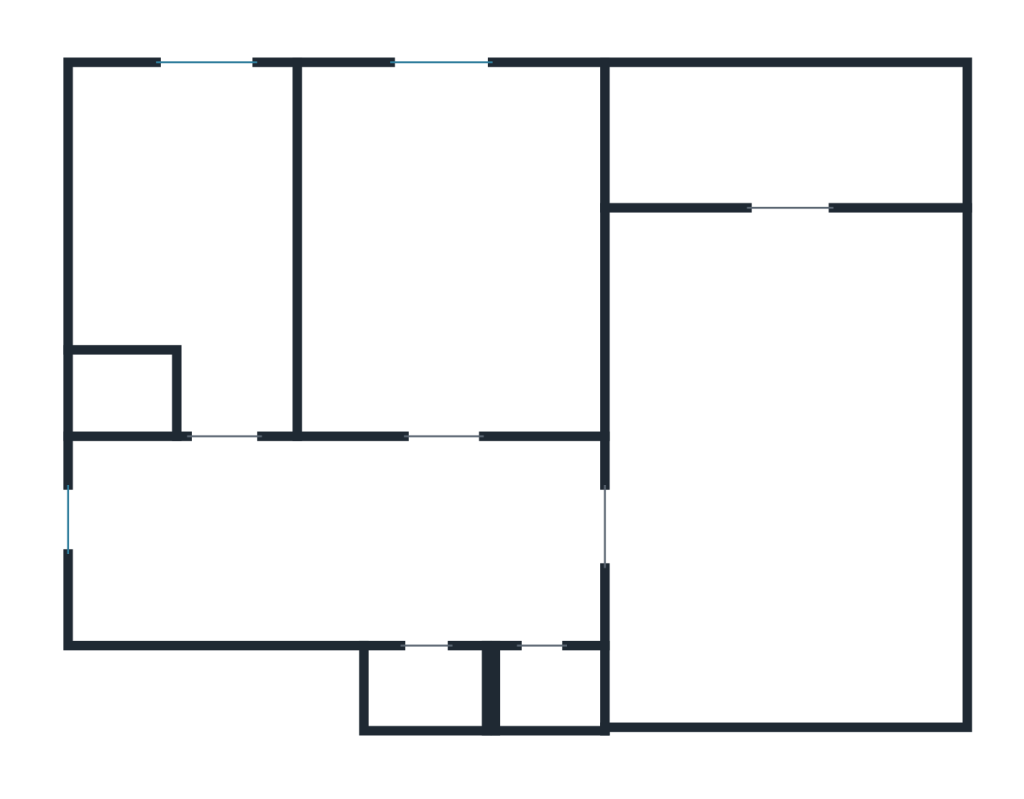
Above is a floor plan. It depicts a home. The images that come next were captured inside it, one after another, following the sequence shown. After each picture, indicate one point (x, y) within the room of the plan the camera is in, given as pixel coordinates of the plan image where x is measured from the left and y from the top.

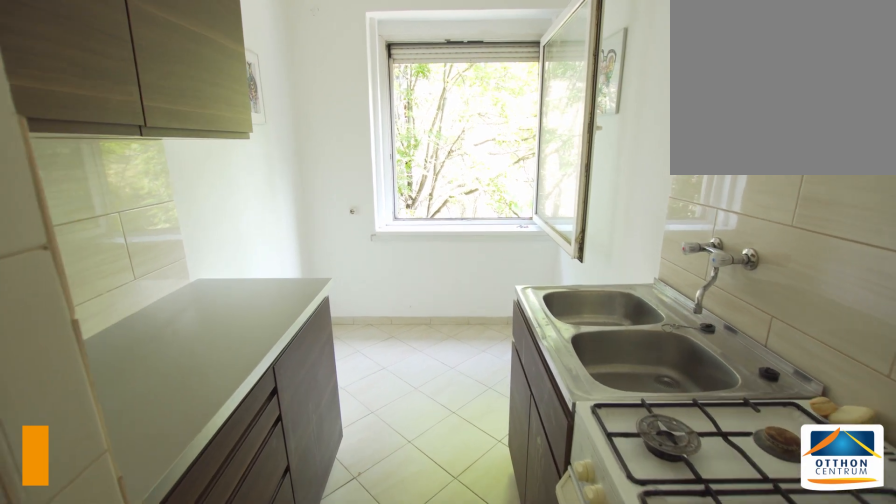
(171, 237)
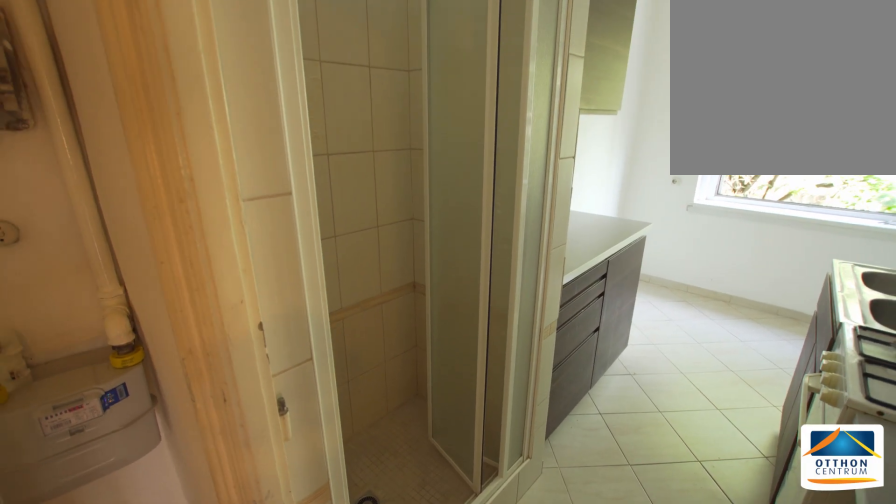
(170, 237)
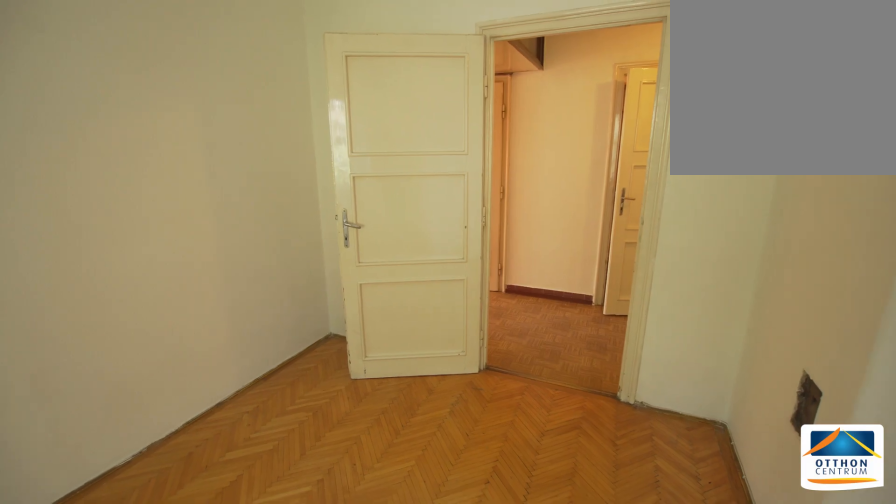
(453, 237)
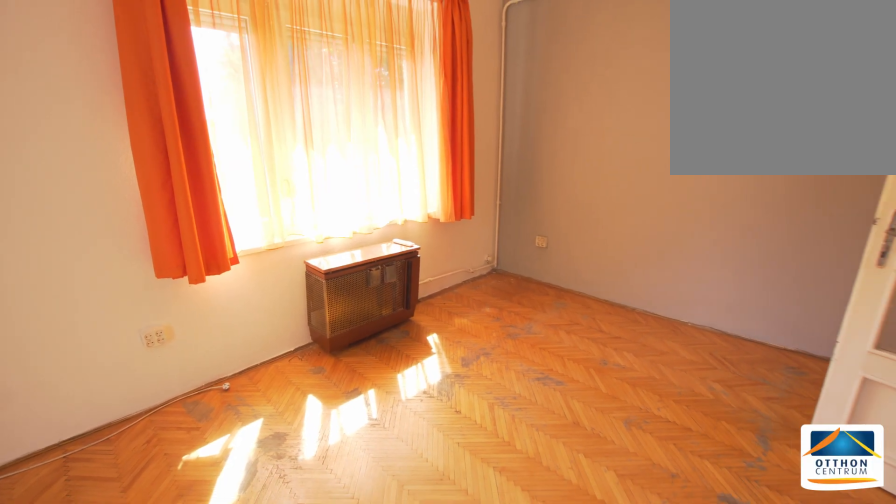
(787, 422)
